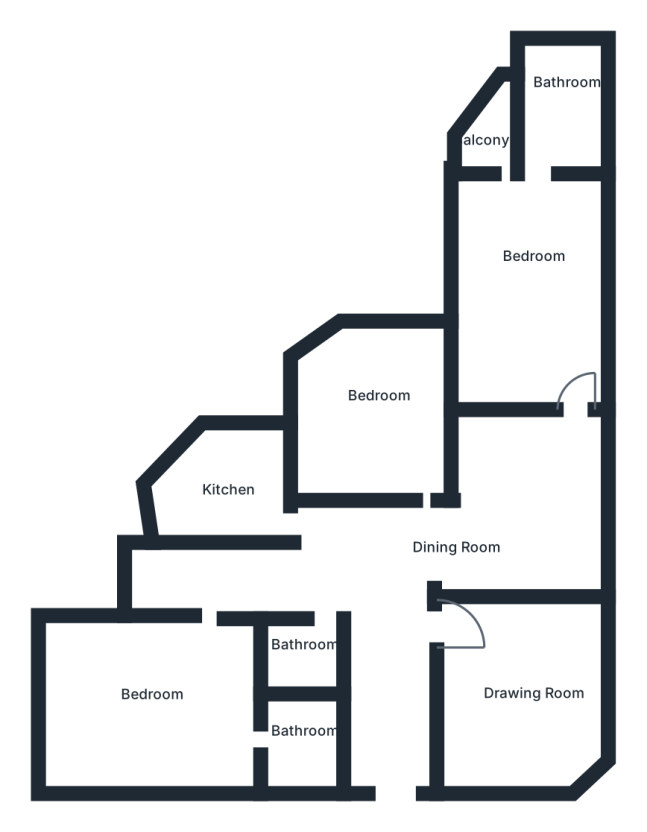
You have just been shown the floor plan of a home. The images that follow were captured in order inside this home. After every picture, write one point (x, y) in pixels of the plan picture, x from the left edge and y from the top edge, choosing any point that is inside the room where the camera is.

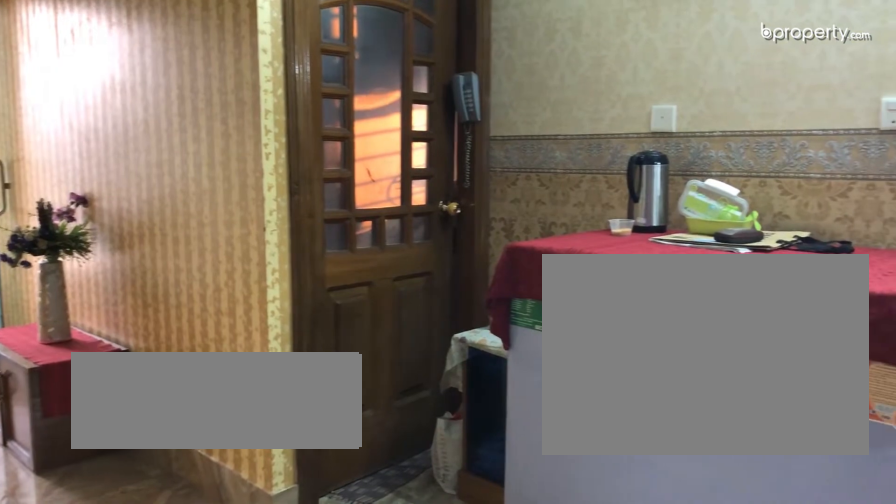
(373, 563)
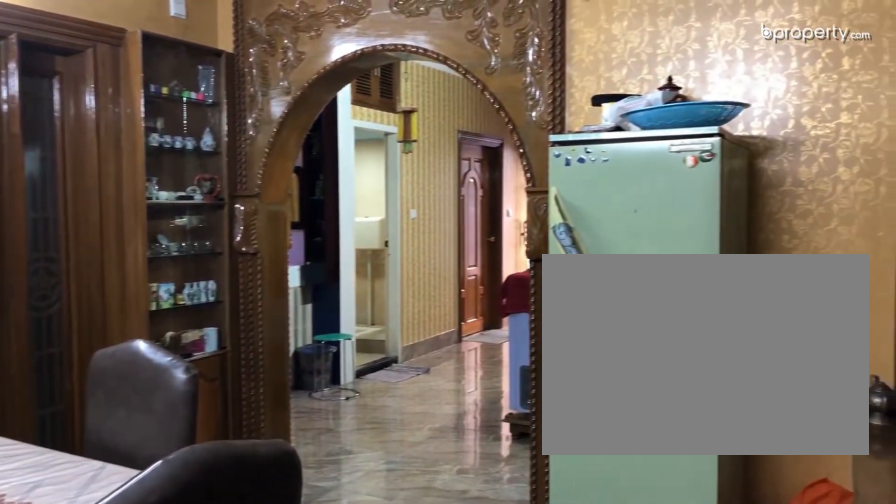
(528, 529)
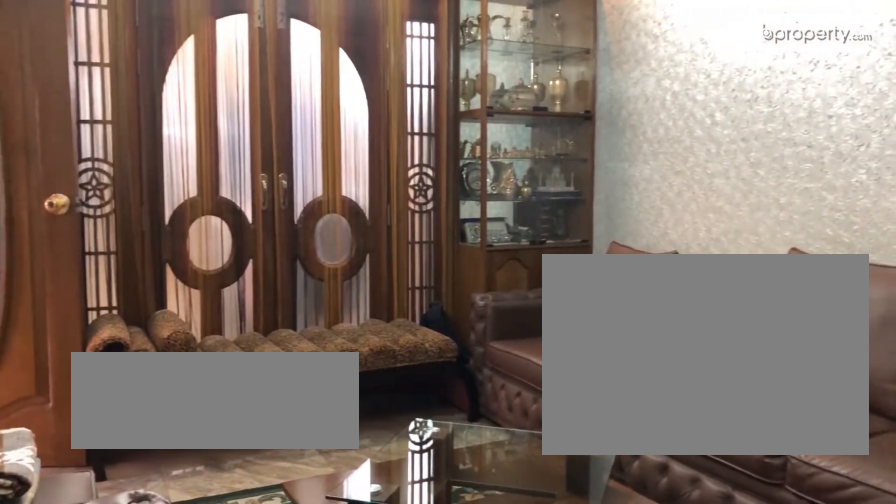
(532, 696)
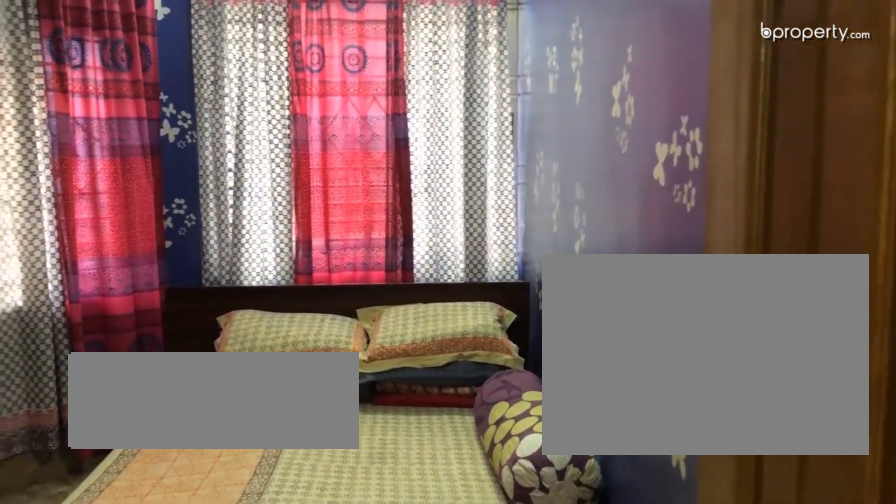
(380, 414)
